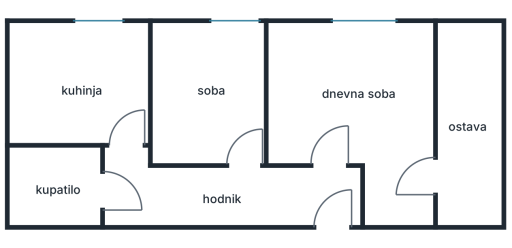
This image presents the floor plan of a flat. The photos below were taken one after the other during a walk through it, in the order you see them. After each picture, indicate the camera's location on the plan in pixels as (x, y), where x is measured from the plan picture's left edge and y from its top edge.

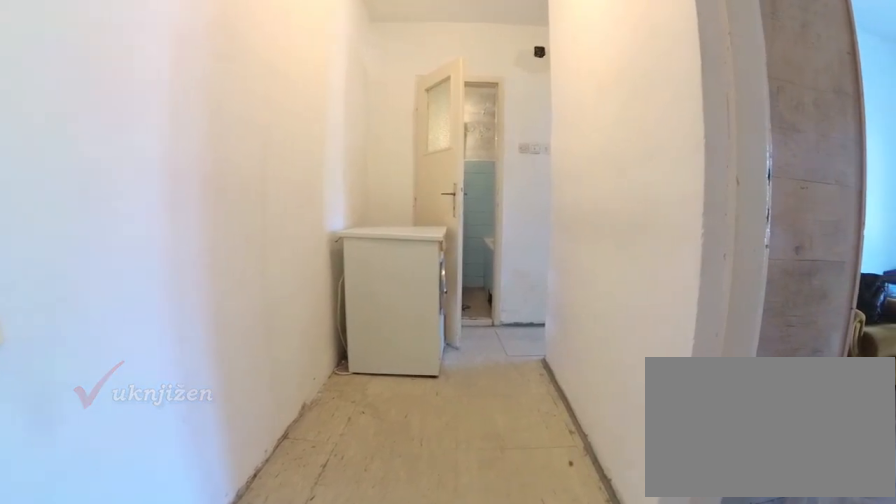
(300, 188)
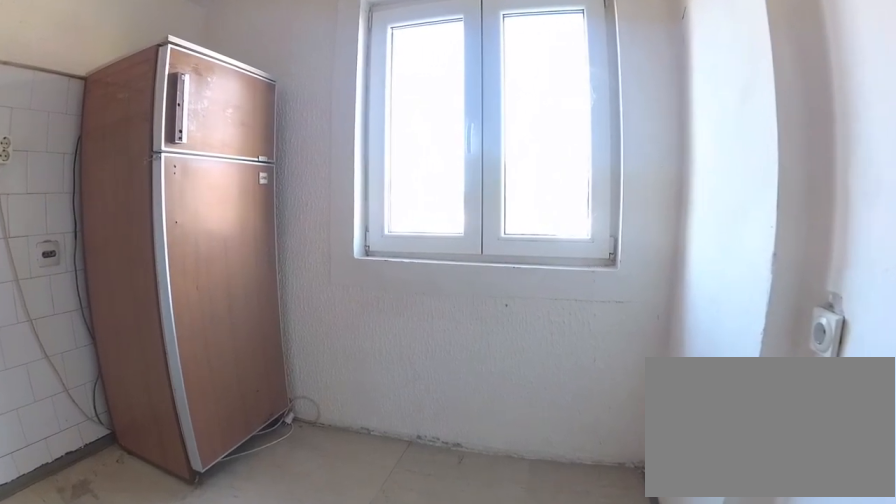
(129, 91)
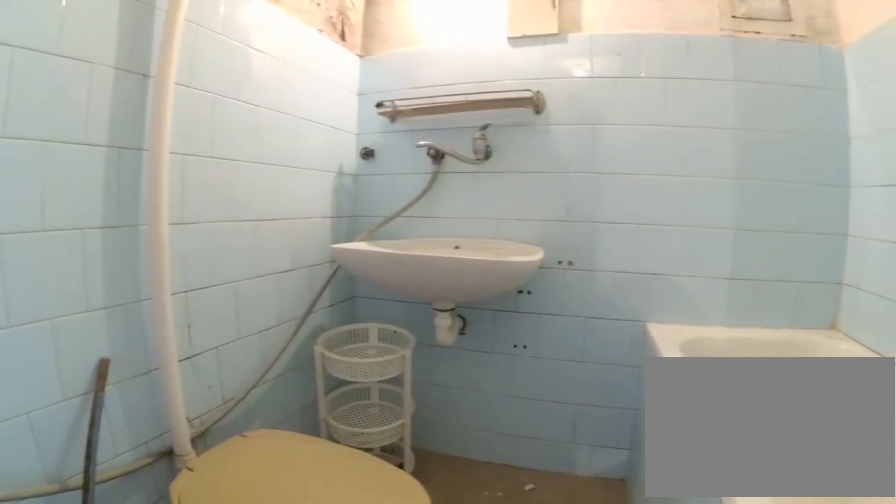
(106, 175)
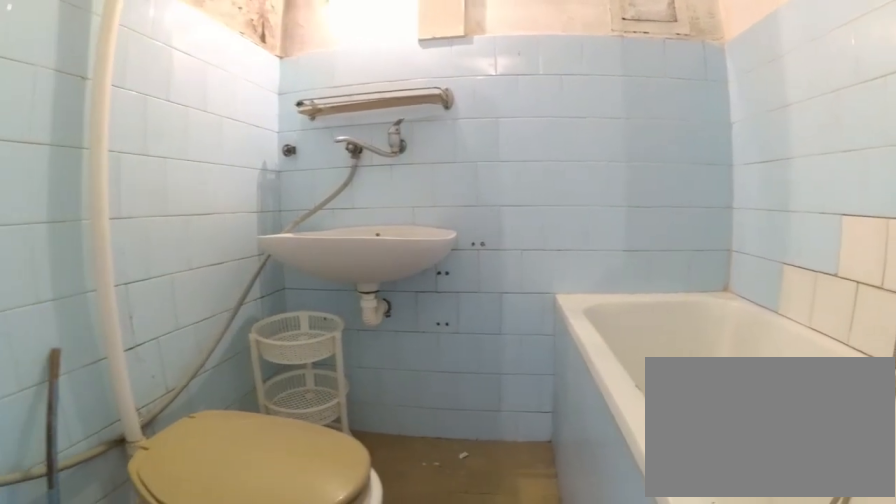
(102, 180)
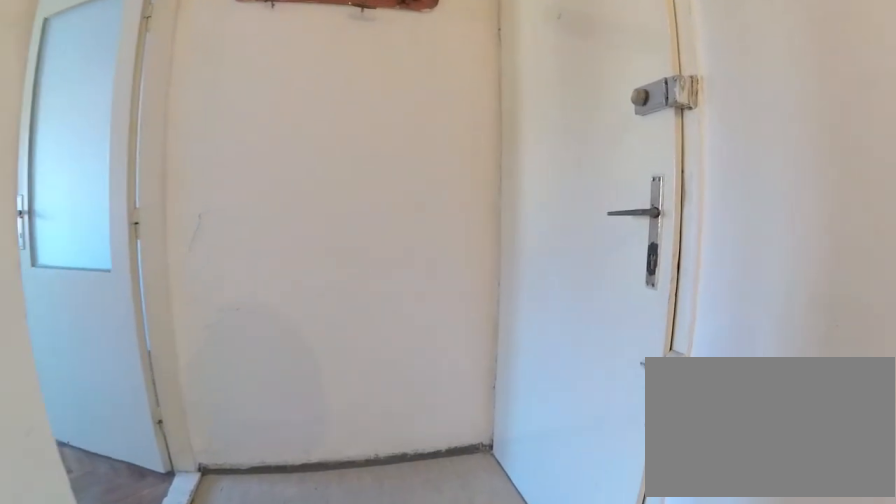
(294, 197)
